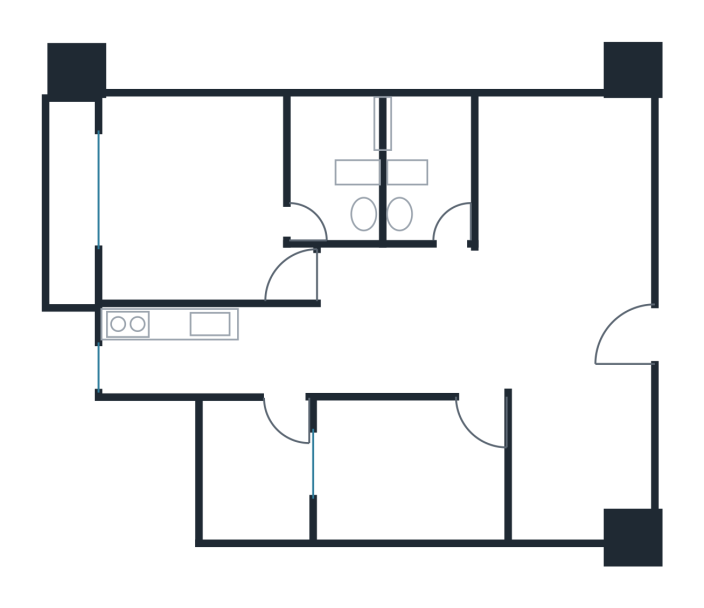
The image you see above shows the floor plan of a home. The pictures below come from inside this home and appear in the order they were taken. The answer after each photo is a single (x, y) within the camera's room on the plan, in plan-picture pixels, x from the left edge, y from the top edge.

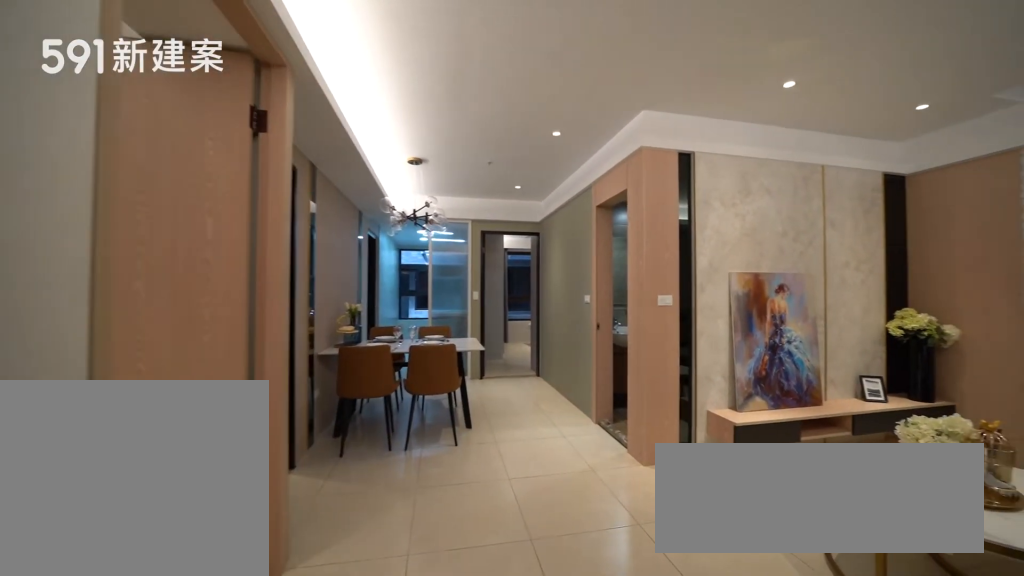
(578, 345)
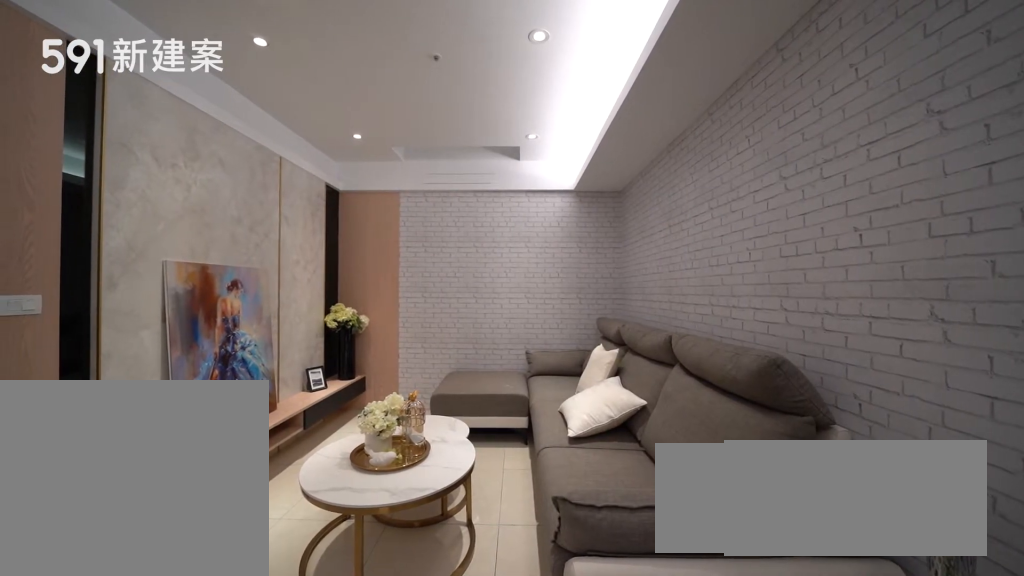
(568, 198)
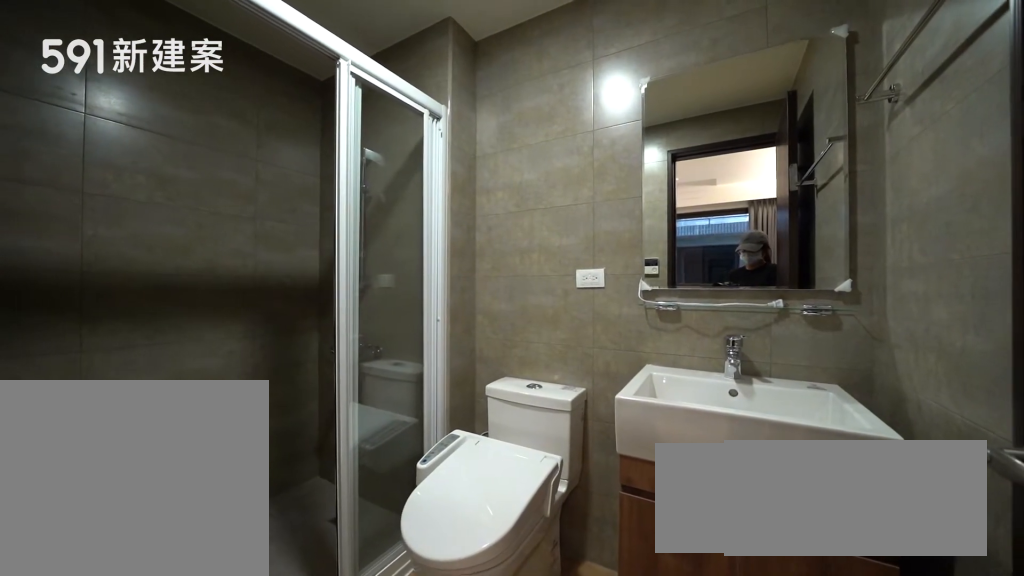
(336, 163)
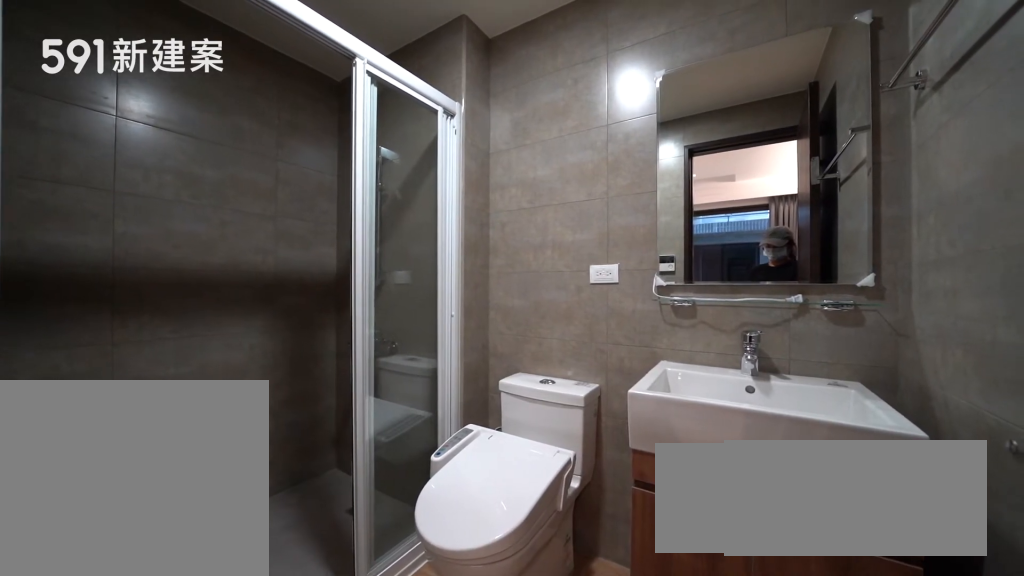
(336, 163)
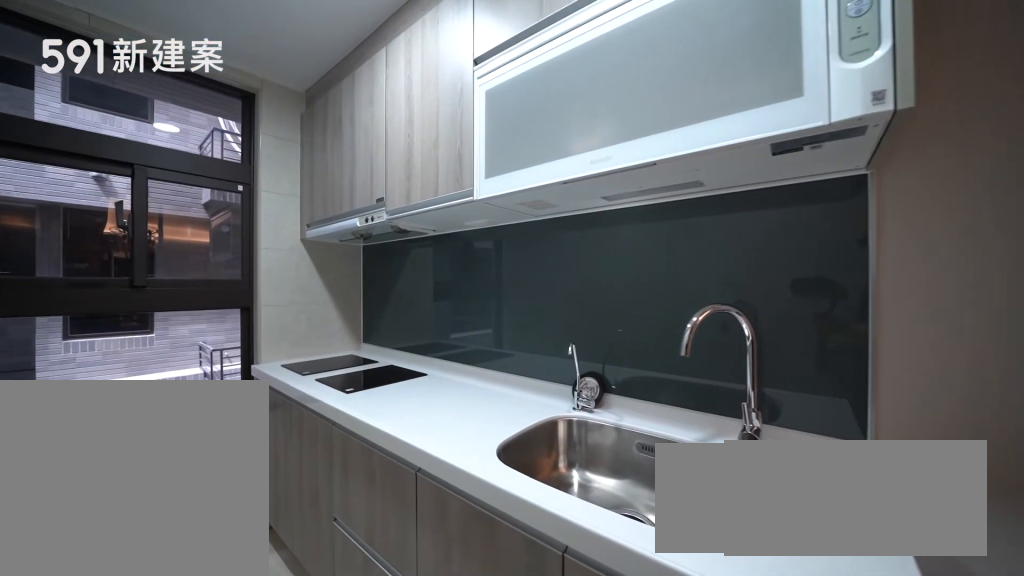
(200, 350)
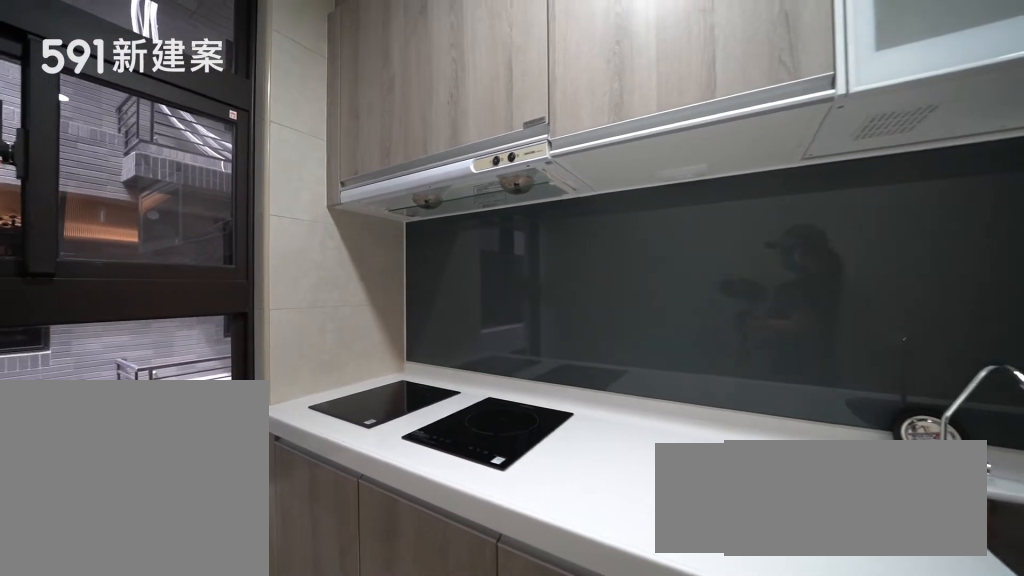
(200, 350)
